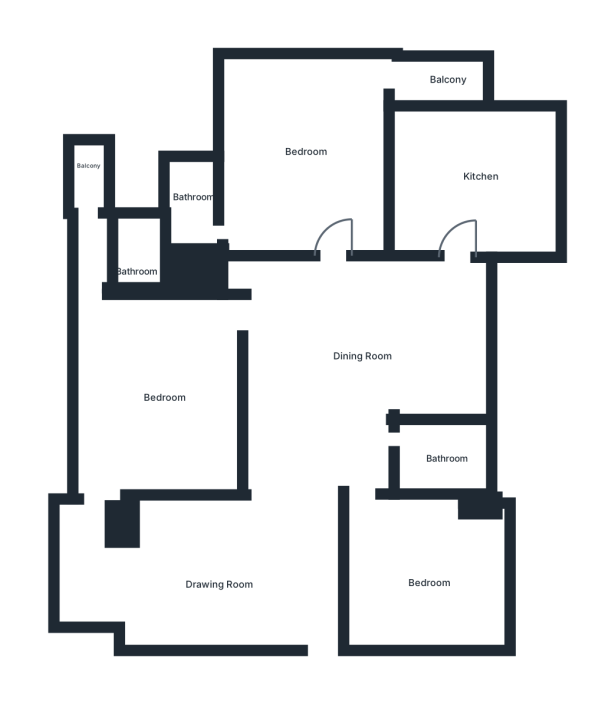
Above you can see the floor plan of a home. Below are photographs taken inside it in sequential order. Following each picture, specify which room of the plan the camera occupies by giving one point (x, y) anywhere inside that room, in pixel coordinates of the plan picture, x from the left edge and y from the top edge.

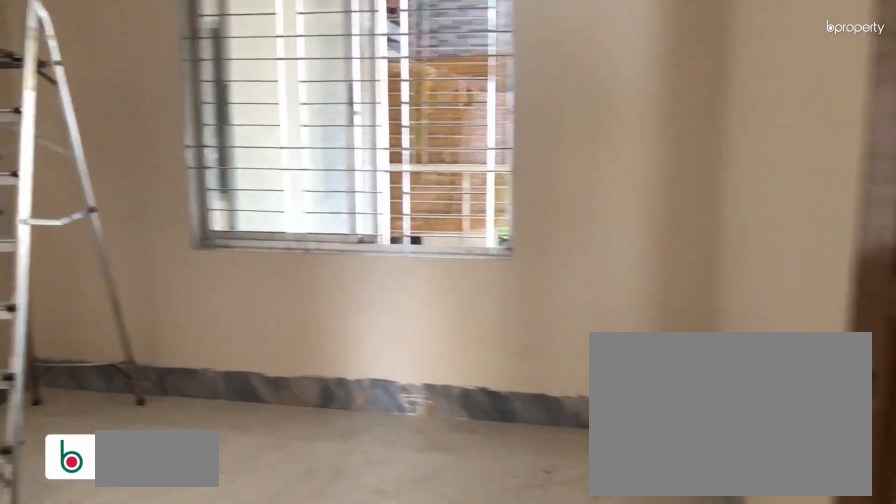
(428, 570)
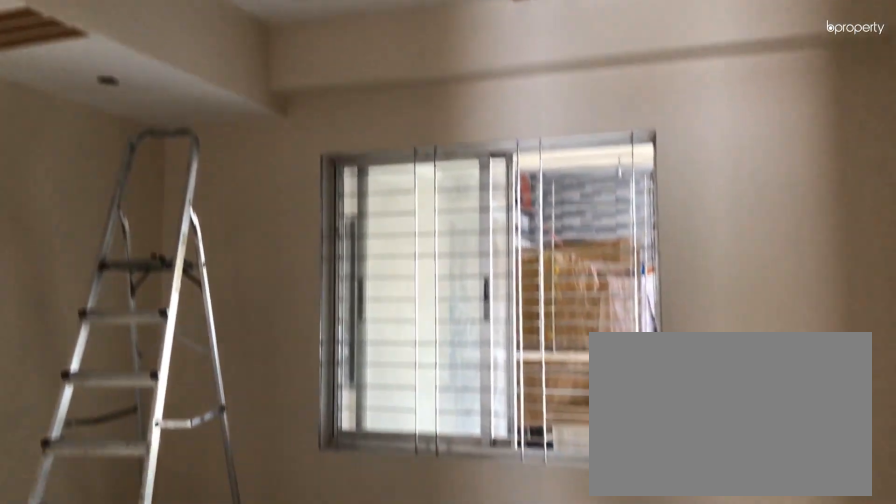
(428, 570)
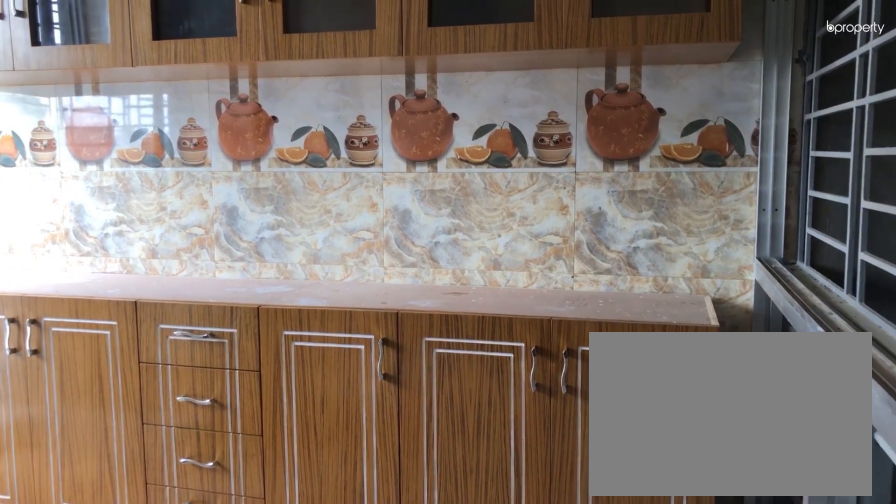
(474, 172)
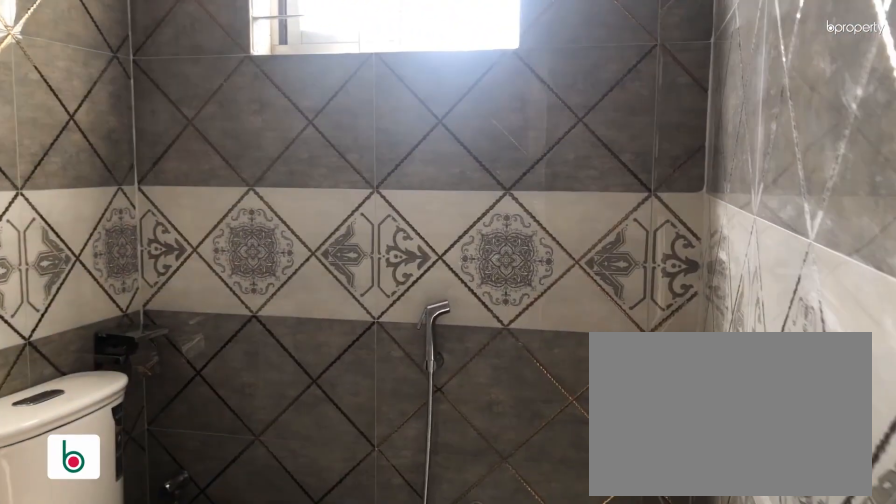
(191, 188)
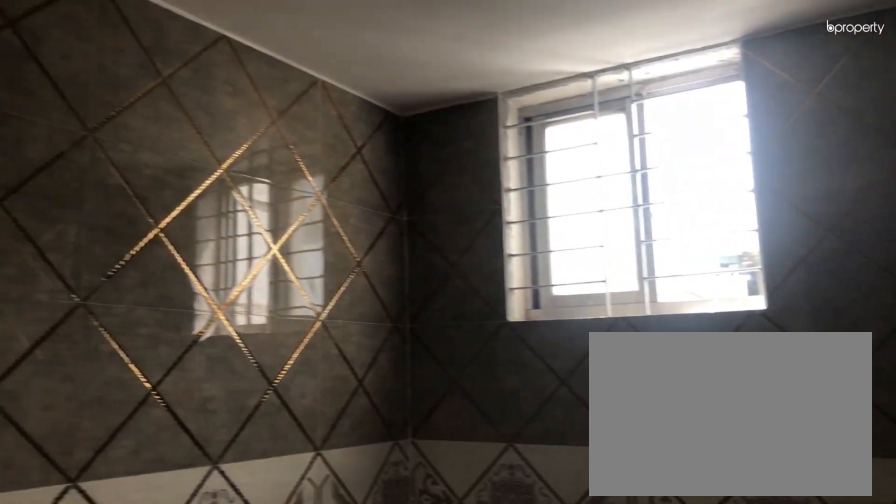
(191, 188)
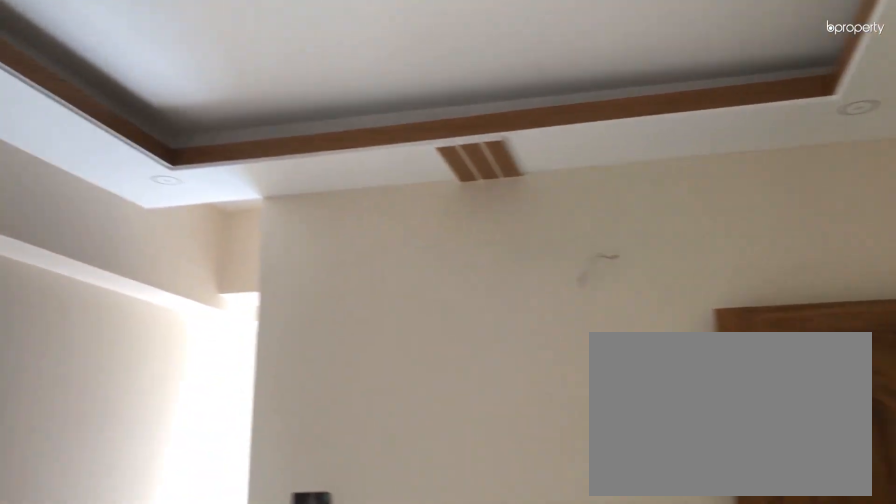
(151, 398)
